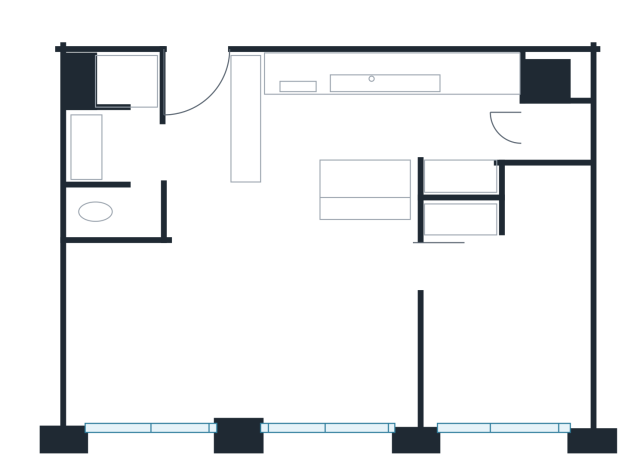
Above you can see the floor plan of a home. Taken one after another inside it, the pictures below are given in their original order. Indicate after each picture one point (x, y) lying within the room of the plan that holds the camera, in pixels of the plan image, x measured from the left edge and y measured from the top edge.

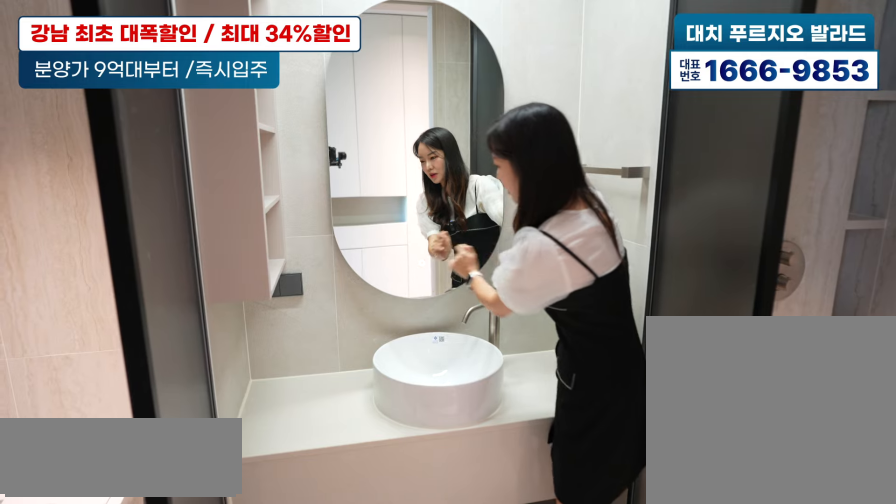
(127, 134)
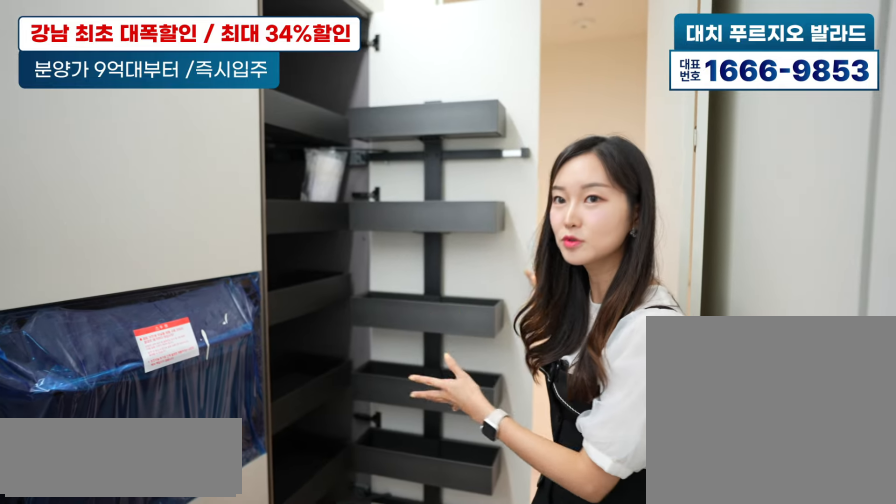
(406, 117)
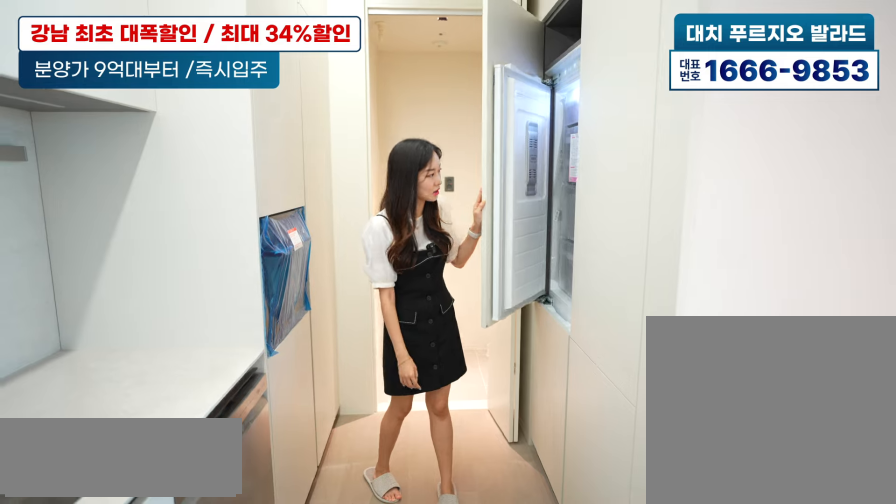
(406, 117)
